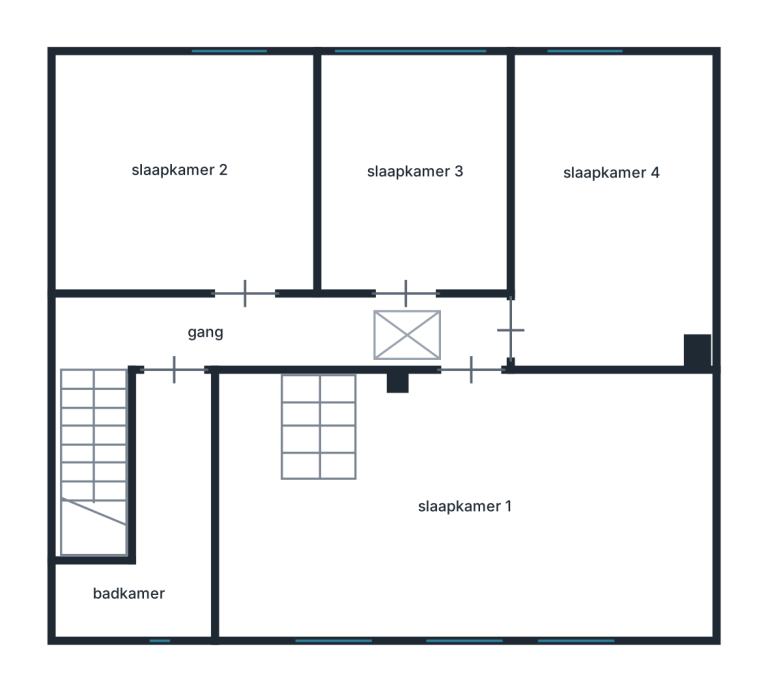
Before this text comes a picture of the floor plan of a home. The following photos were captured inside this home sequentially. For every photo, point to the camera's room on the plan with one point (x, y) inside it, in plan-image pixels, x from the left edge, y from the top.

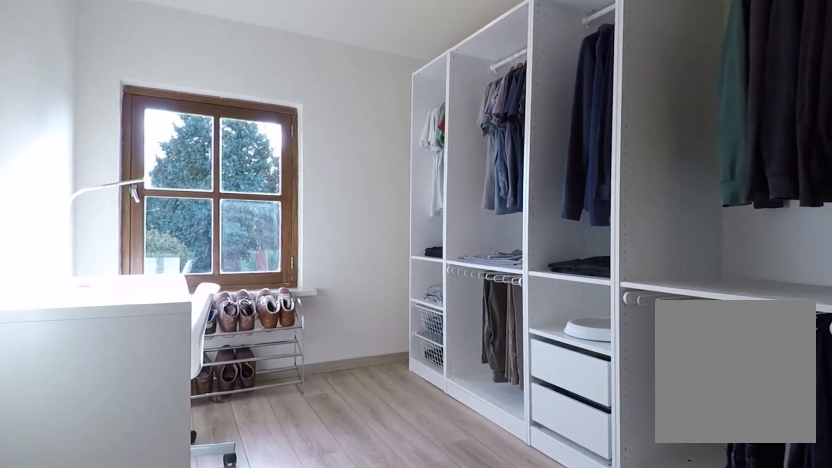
(617, 147)
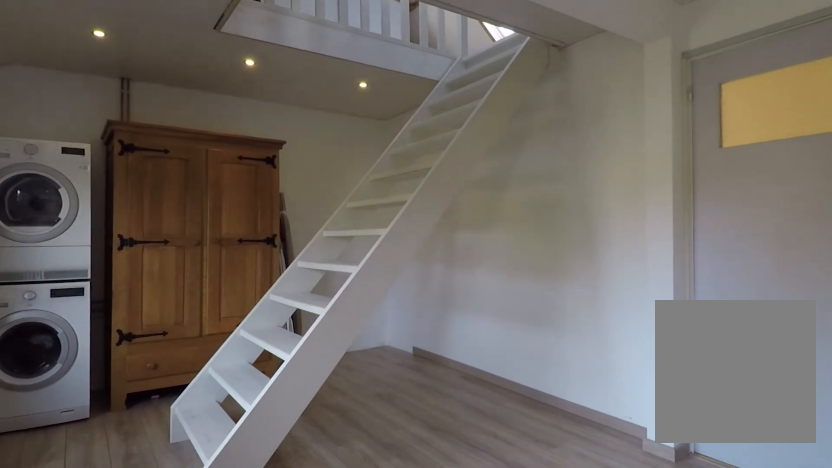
(264, 520)
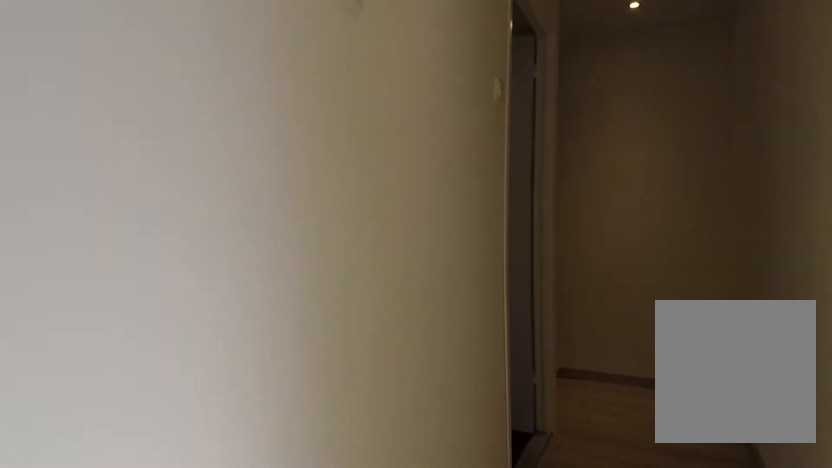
(196, 325)
